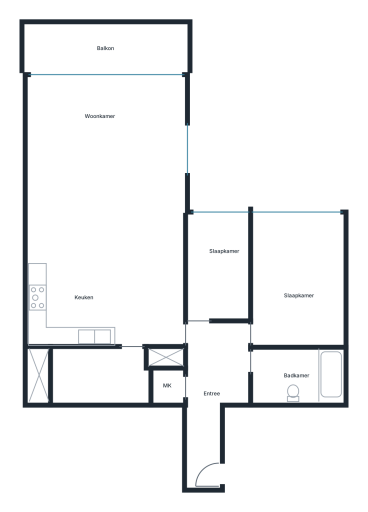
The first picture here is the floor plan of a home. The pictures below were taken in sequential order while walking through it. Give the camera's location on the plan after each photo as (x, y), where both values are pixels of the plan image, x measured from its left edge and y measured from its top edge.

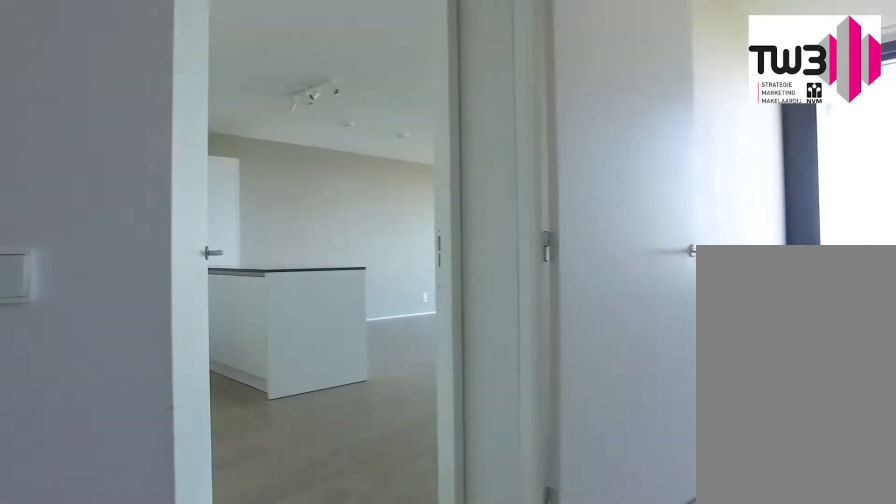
(203, 368)
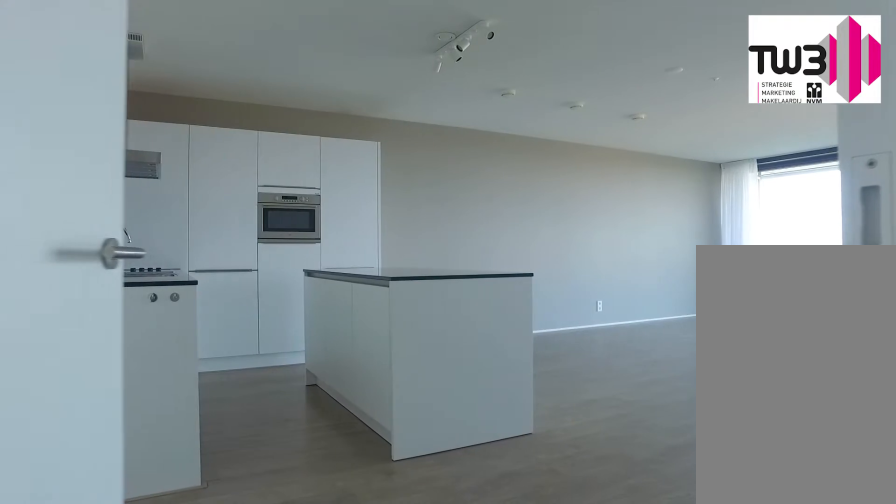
(186, 332)
